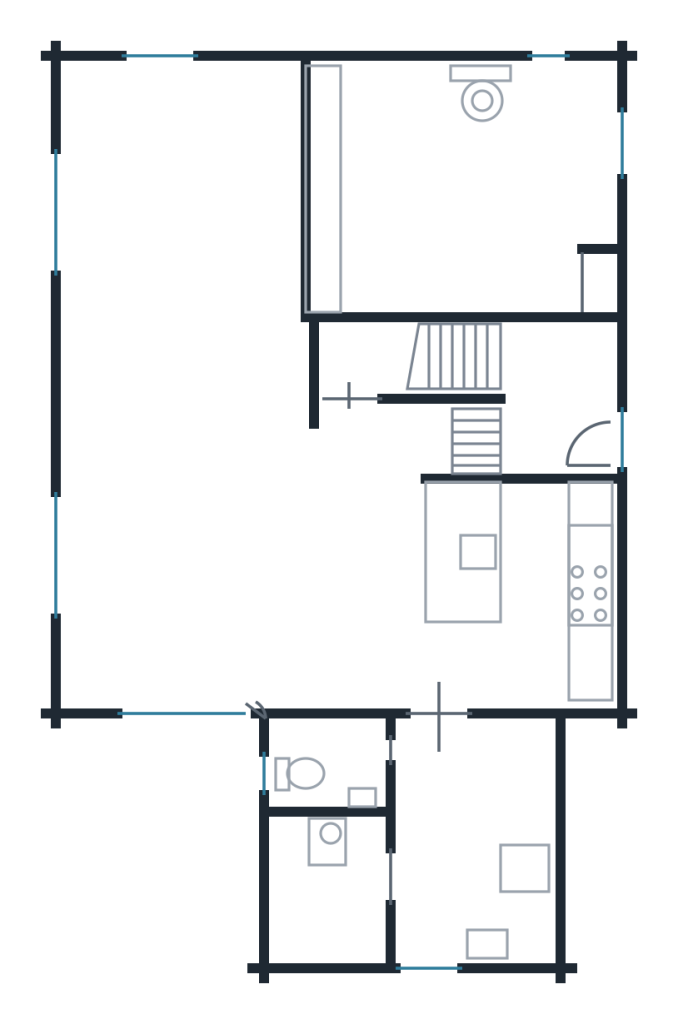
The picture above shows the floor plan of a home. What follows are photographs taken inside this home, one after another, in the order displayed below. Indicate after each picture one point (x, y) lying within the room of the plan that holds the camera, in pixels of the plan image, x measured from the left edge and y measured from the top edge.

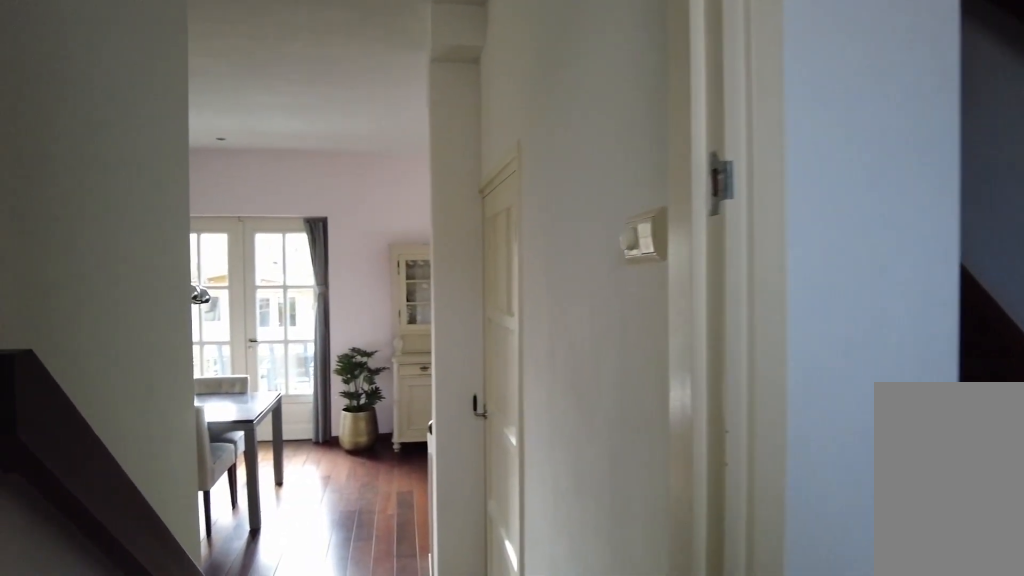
(558, 402)
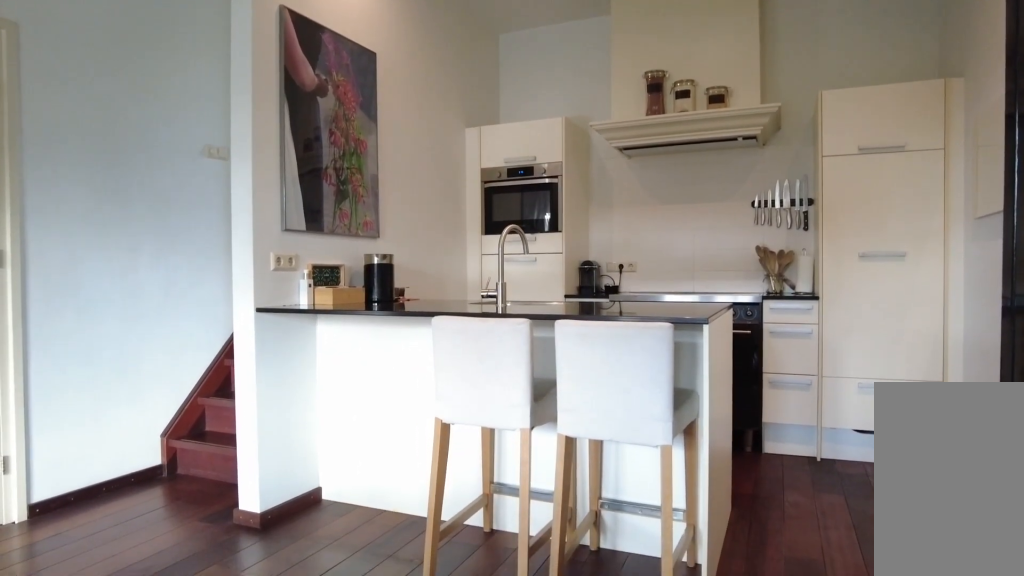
(223, 400)
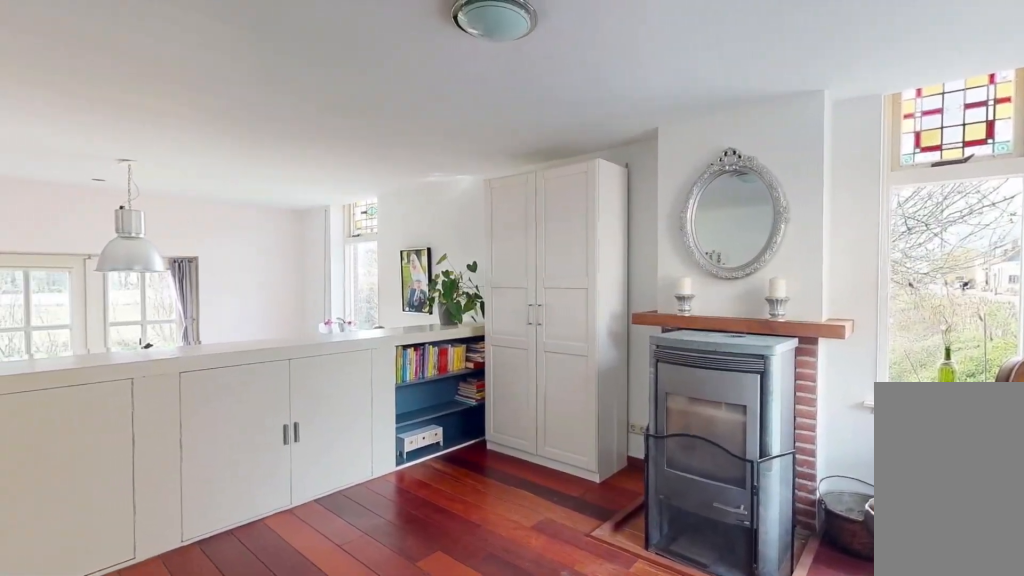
(477, 192)
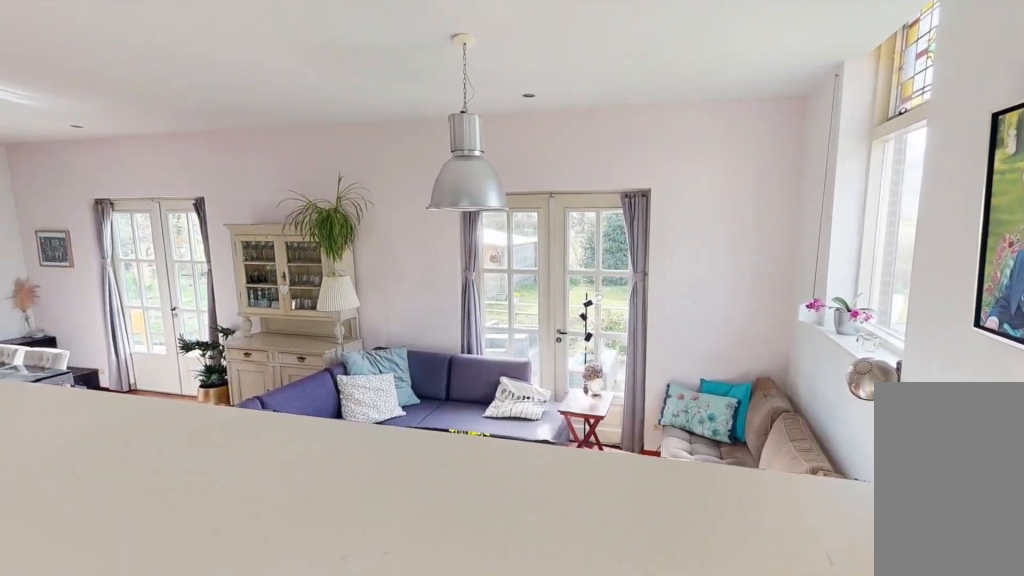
(477, 192)
